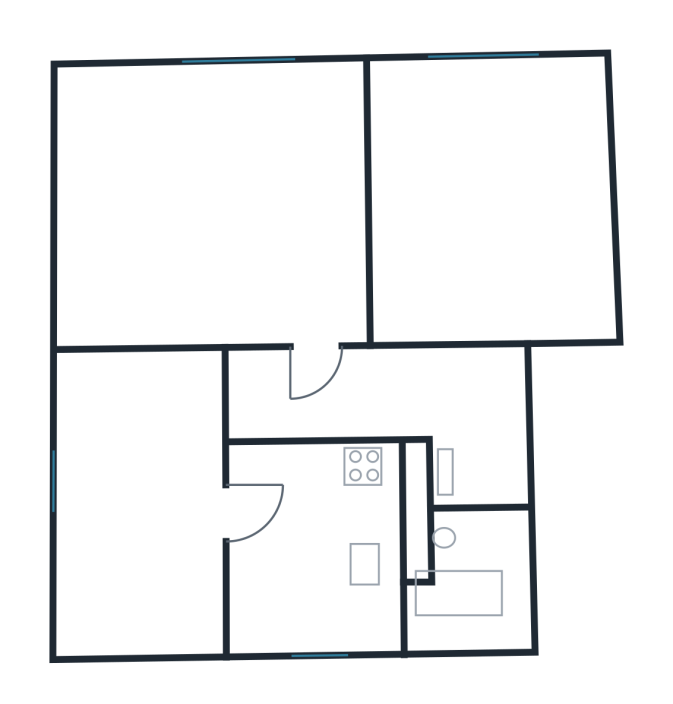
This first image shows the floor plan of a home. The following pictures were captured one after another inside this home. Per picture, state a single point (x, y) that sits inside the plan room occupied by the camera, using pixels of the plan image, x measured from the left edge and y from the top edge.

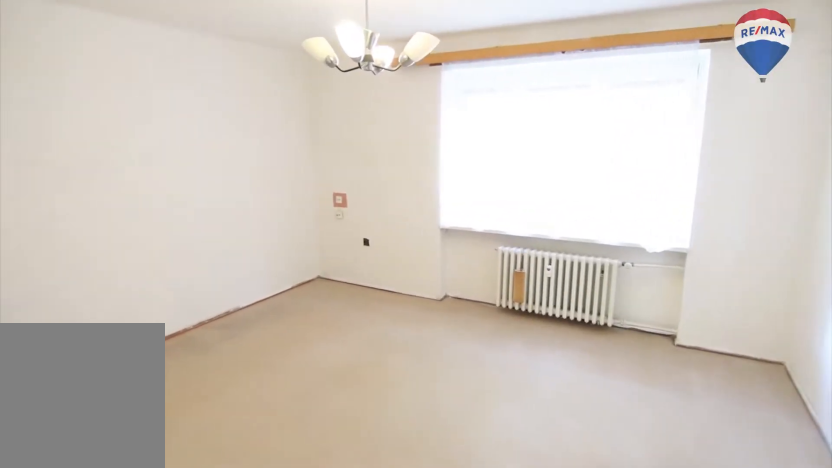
(231, 232)
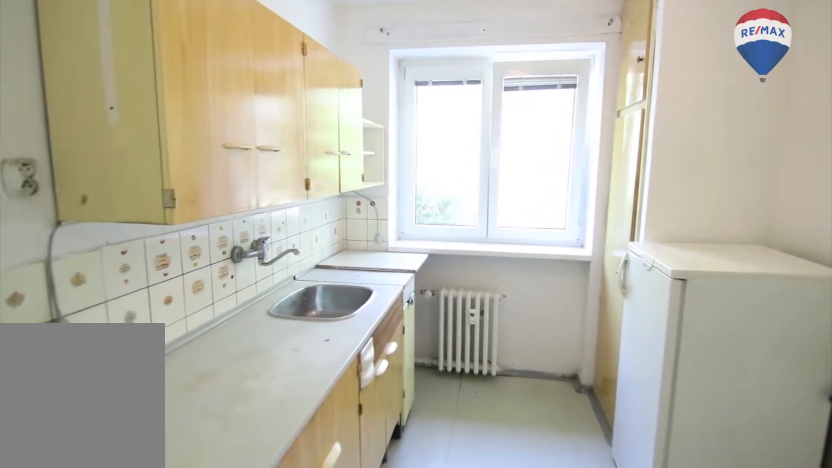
(293, 564)
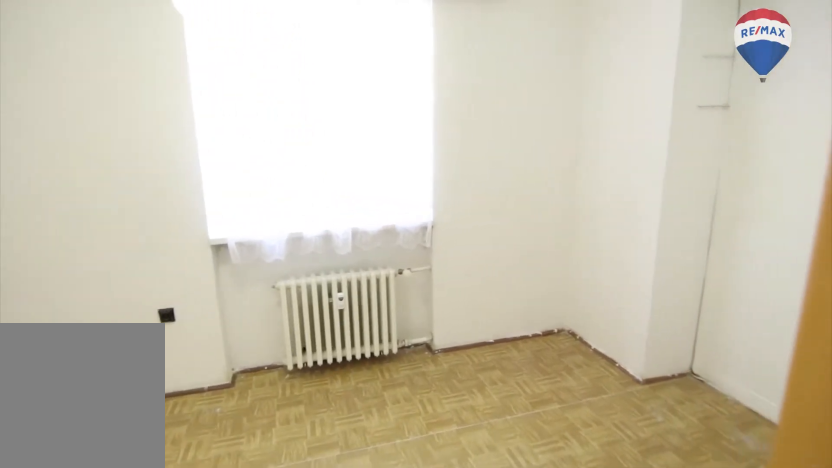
(153, 477)
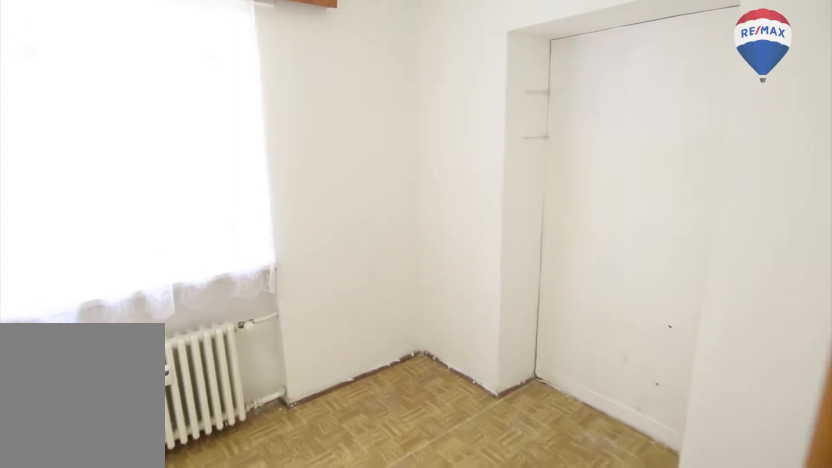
(153, 476)
